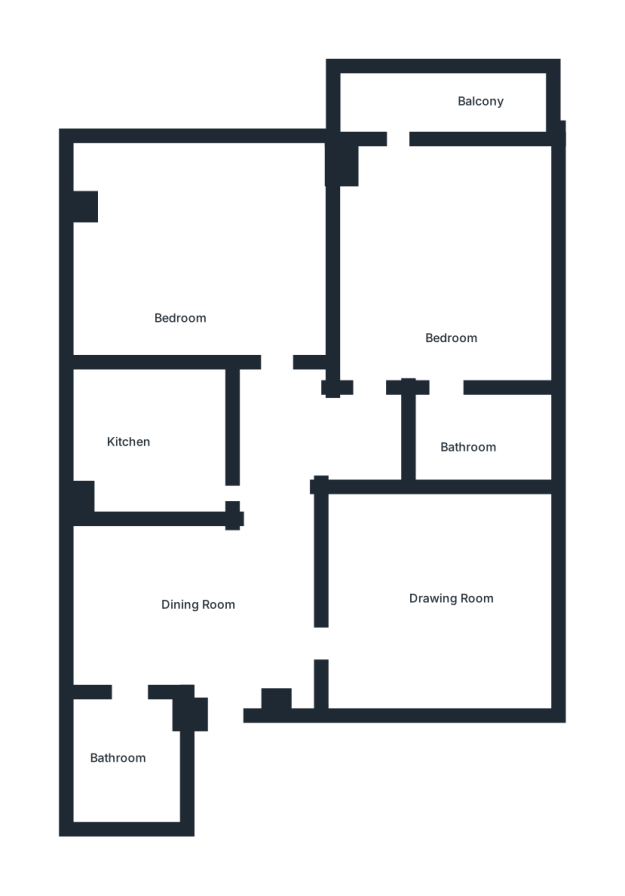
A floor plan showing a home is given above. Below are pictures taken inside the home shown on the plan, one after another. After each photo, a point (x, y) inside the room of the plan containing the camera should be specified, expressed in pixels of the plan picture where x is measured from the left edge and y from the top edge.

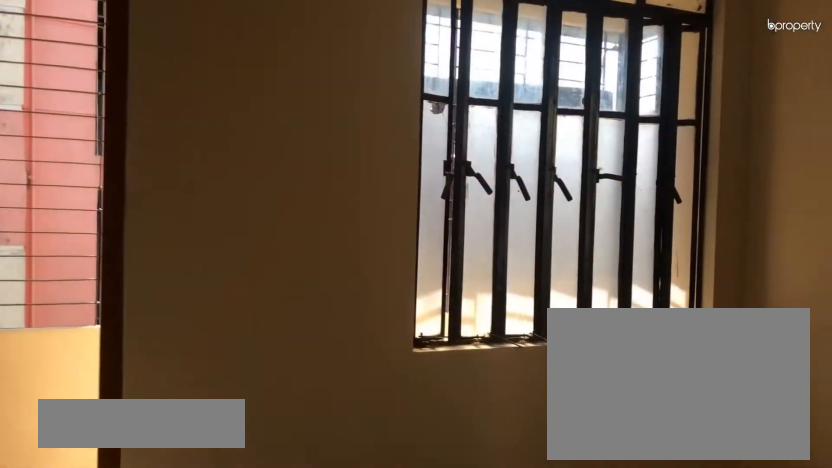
(444, 261)
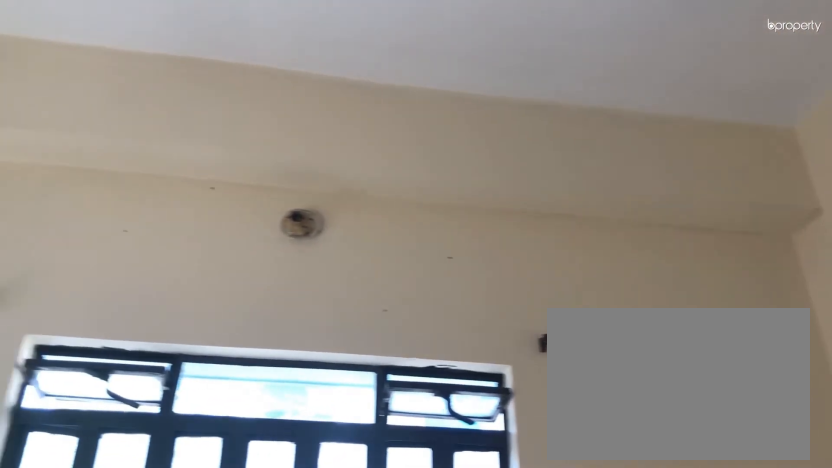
(445, 261)
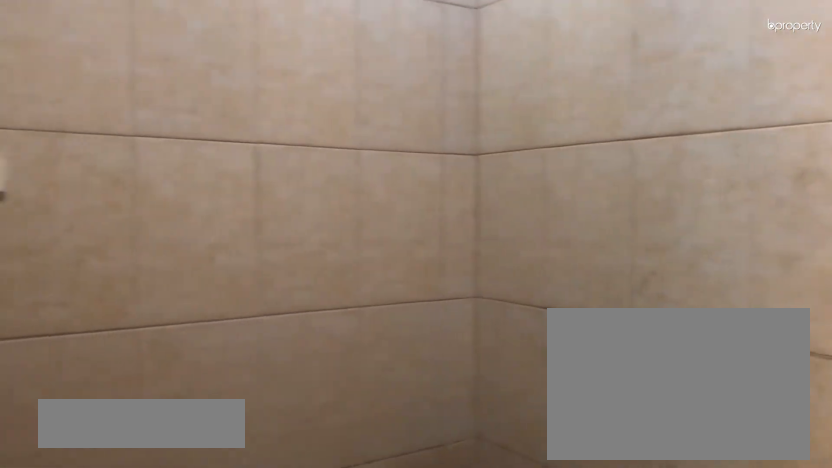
(485, 440)
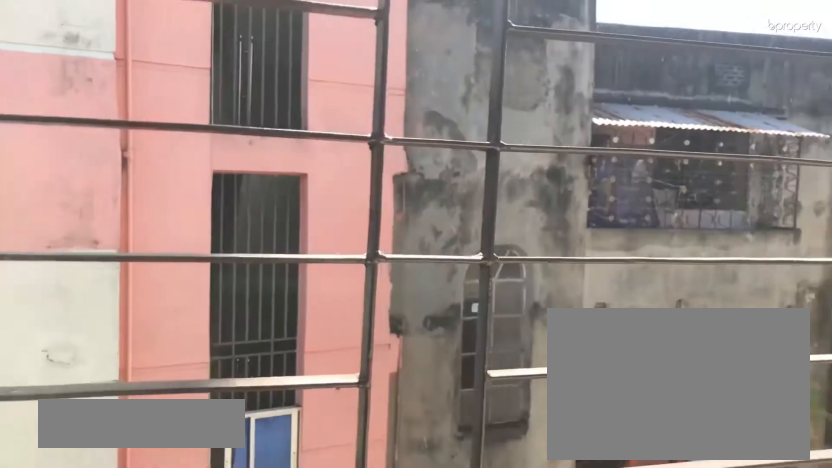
(433, 103)
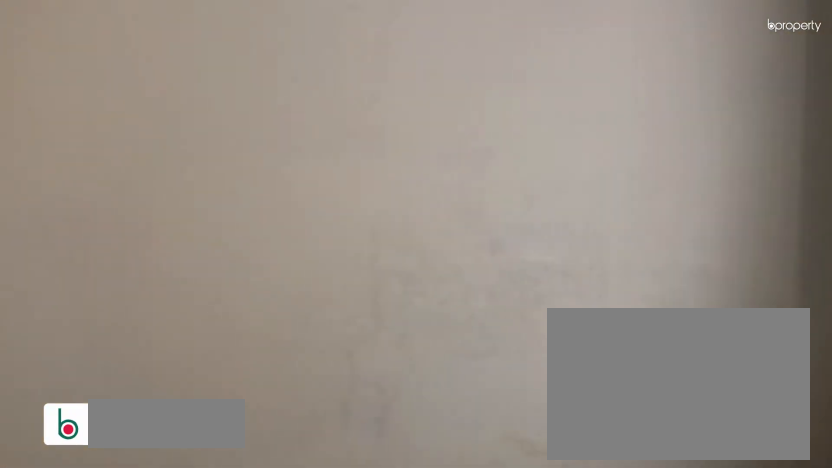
(439, 586)
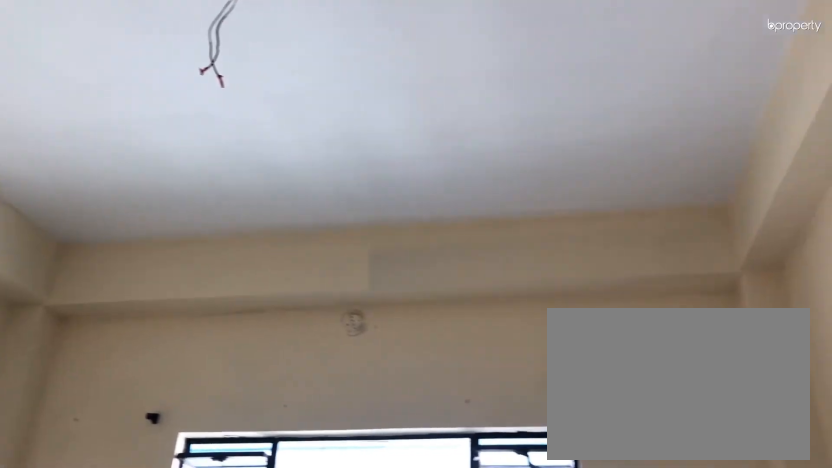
(439, 586)
